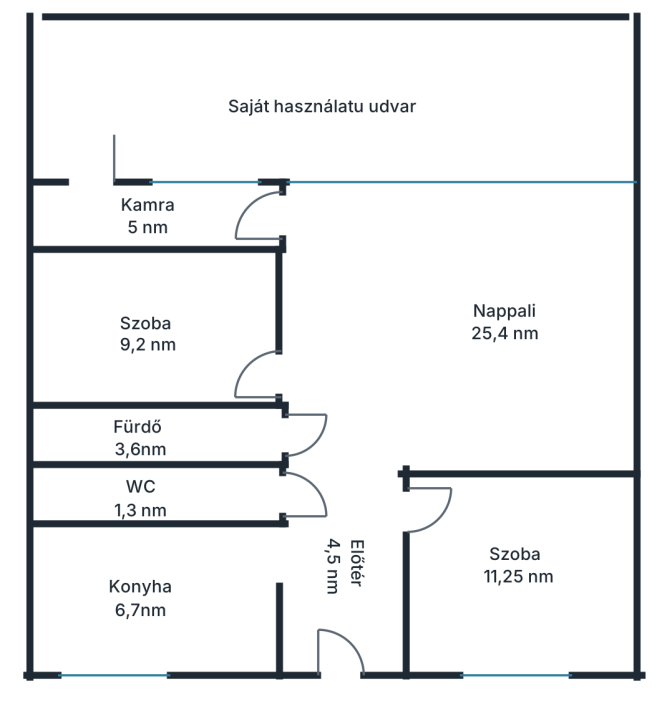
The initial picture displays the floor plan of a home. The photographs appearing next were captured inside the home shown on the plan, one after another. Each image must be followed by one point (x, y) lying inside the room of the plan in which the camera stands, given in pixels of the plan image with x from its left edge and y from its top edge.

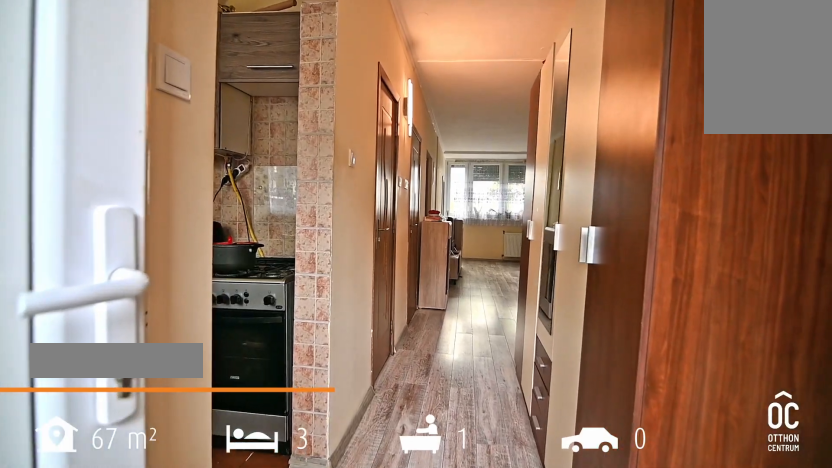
(348, 606)
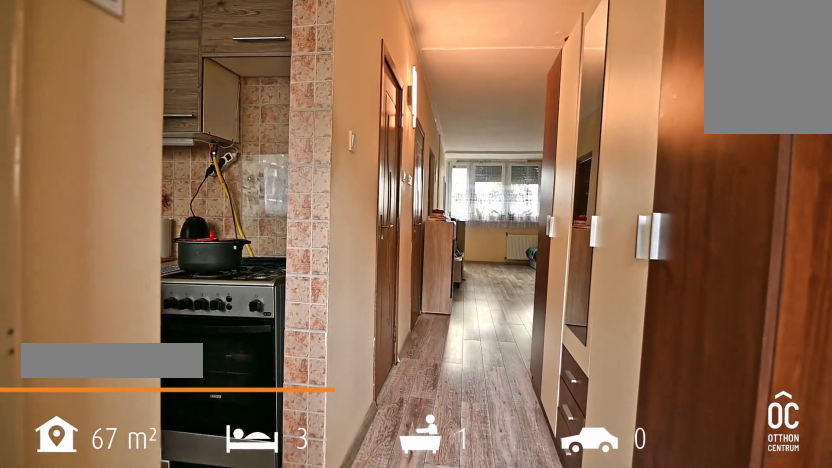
(347, 605)
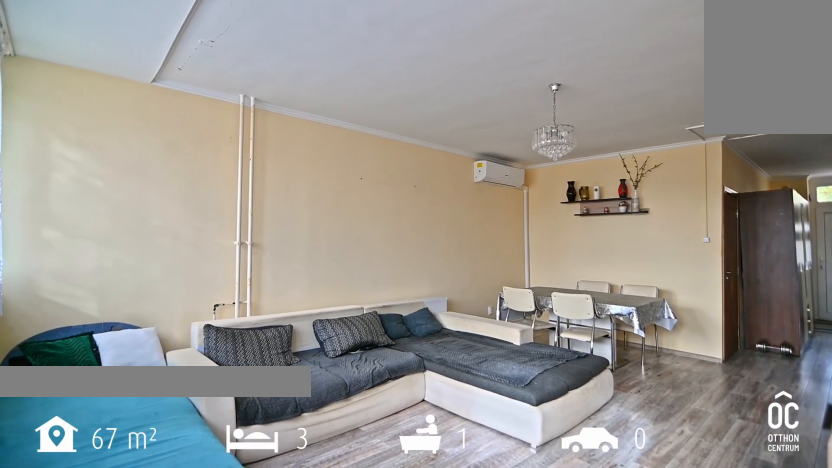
(469, 288)
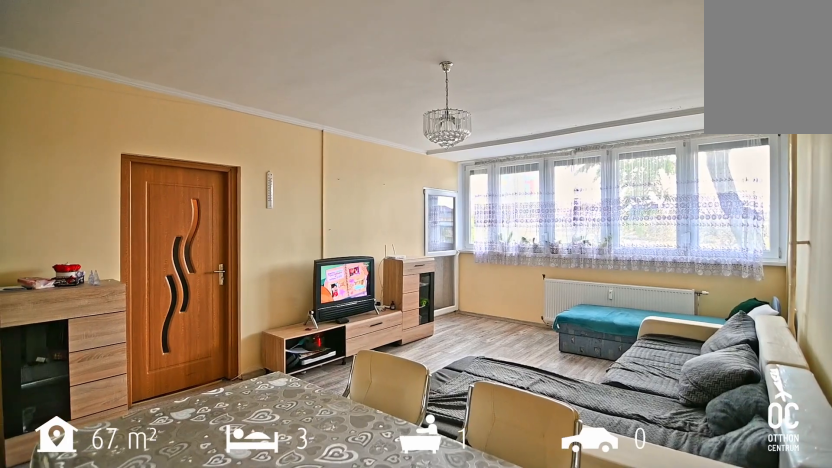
(469, 288)
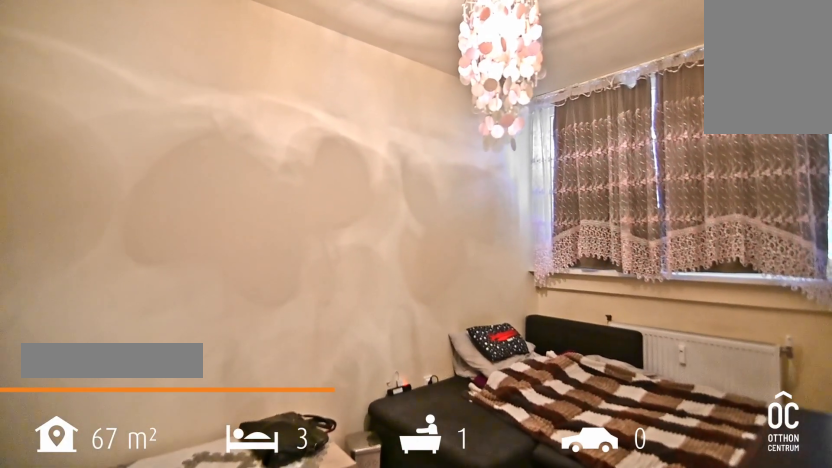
(149, 326)
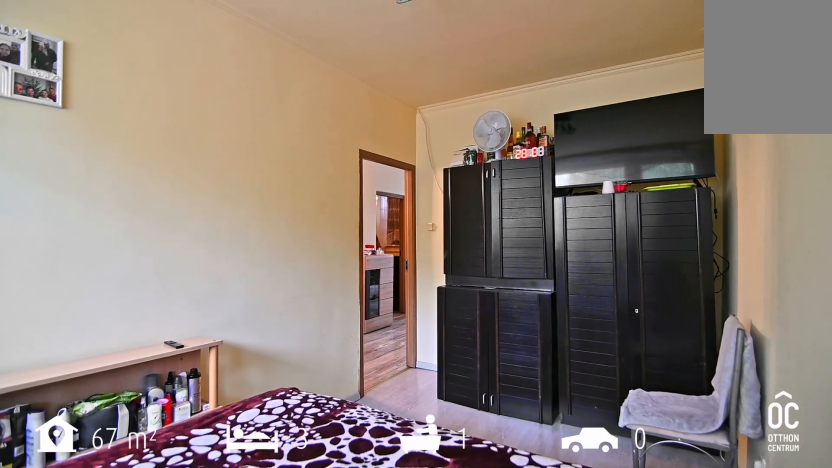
(523, 582)
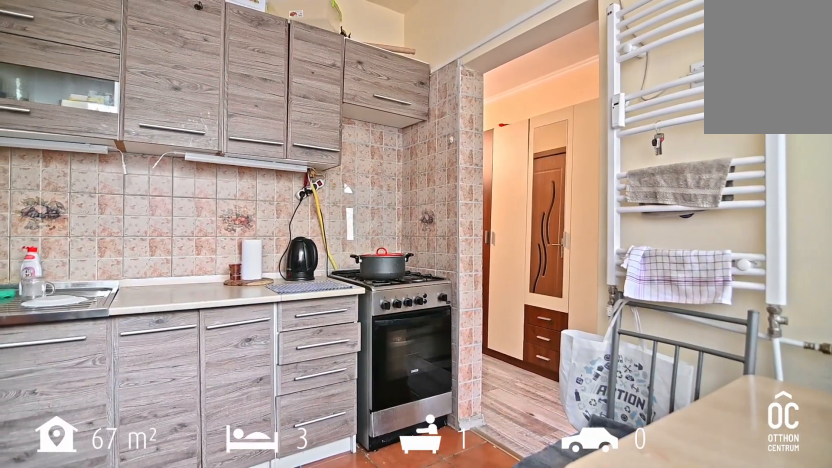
(154, 582)
